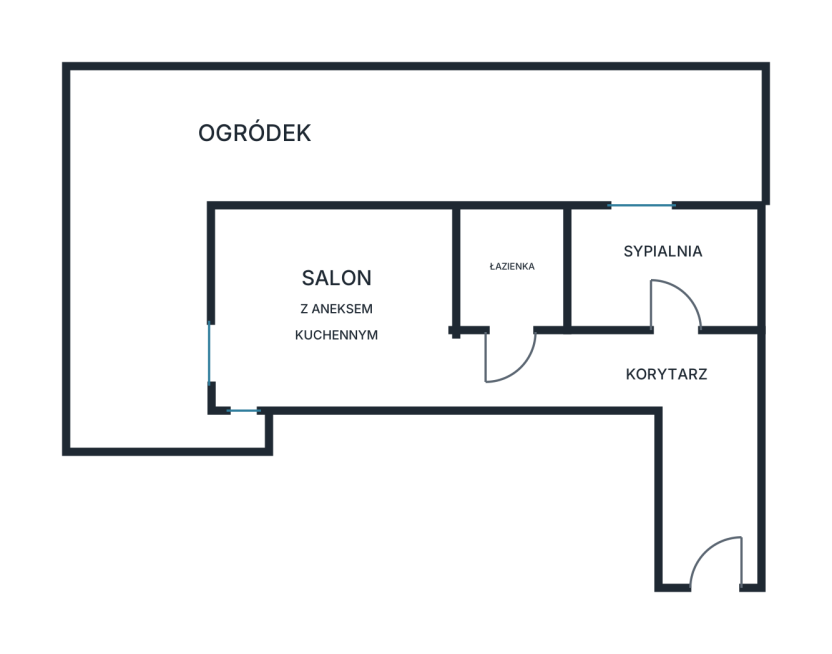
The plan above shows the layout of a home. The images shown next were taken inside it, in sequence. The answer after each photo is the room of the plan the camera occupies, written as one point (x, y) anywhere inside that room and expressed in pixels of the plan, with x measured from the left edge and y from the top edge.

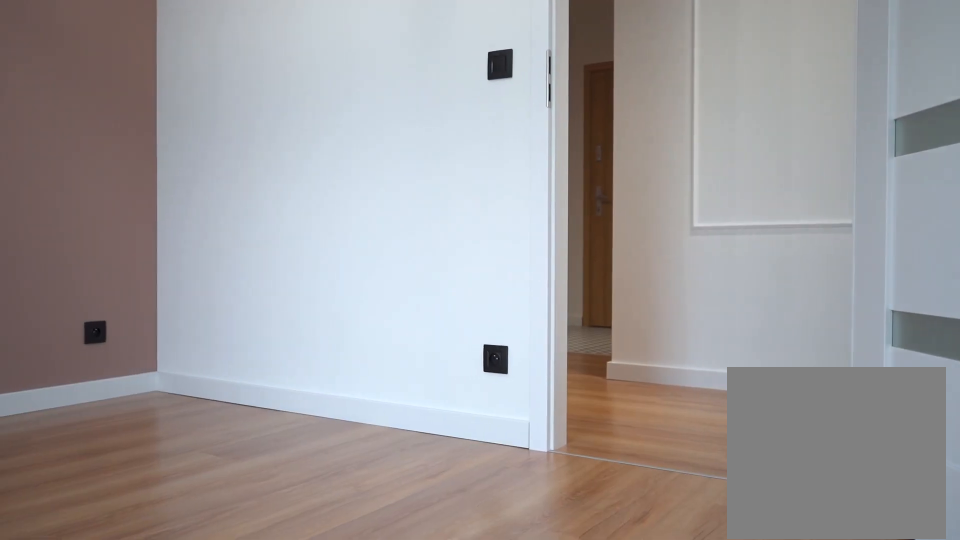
(661, 264)
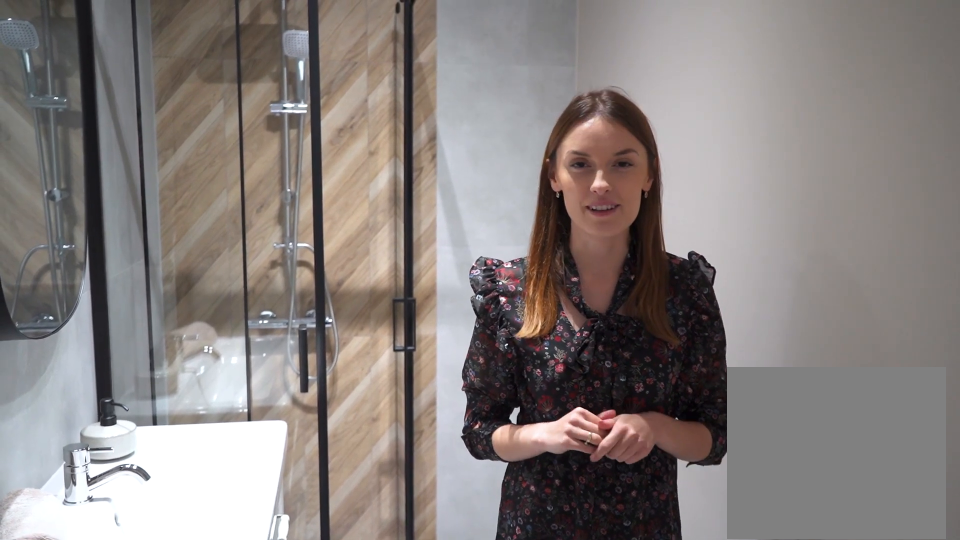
(512, 268)
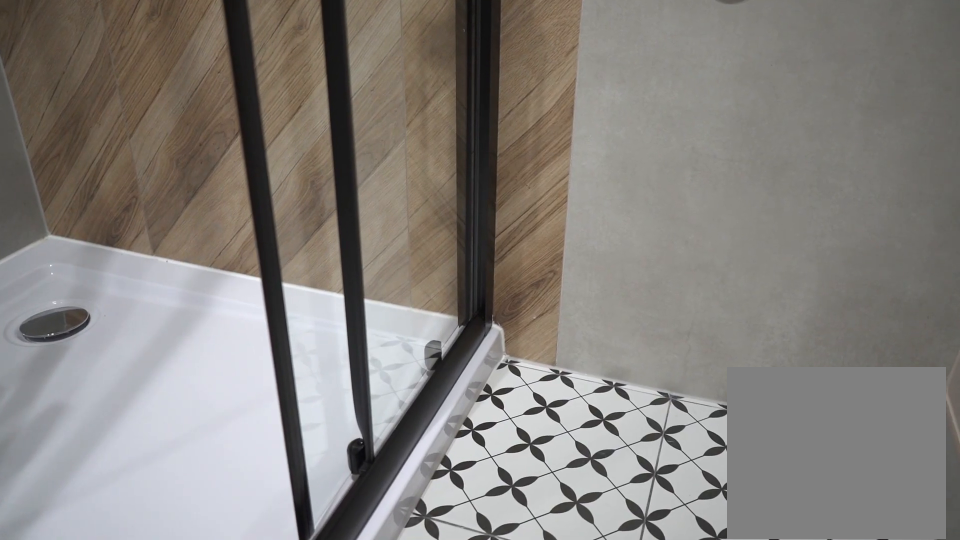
(512, 268)
